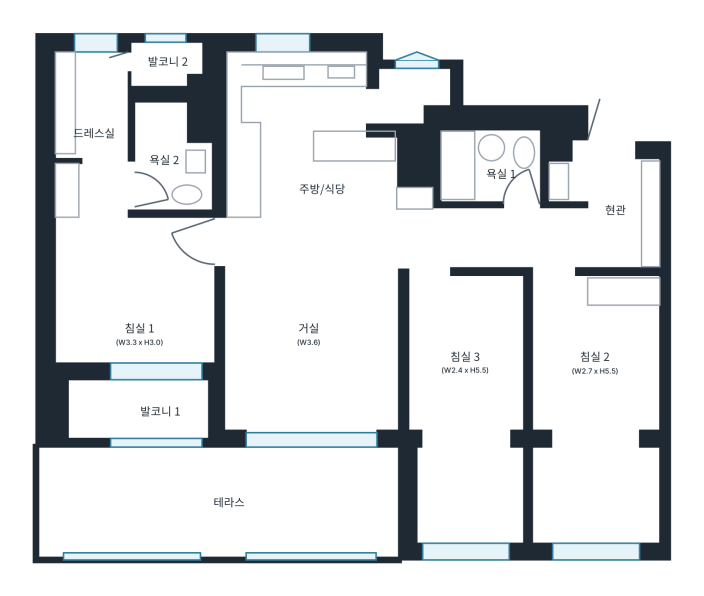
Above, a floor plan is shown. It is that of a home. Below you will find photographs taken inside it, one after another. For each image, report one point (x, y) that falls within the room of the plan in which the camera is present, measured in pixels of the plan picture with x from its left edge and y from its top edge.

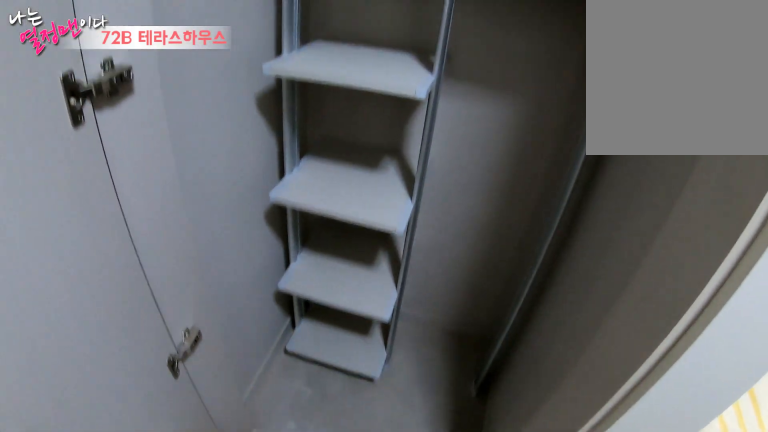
(619, 209)
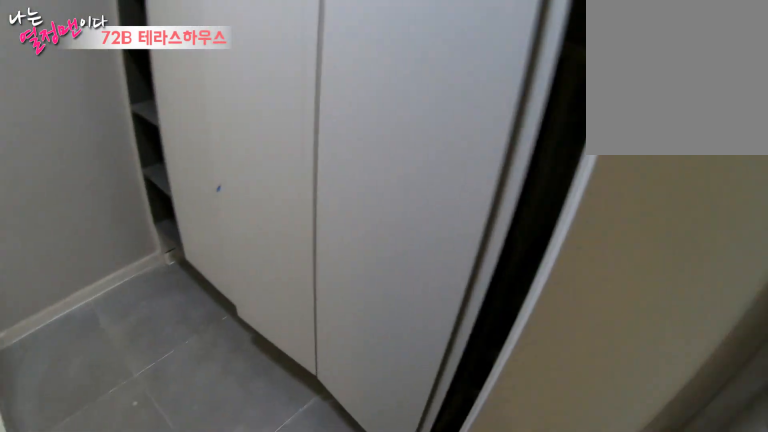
(619, 209)
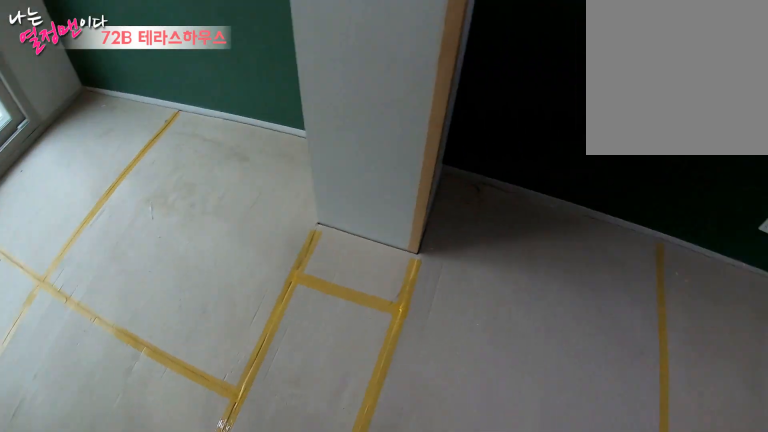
(596, 374)
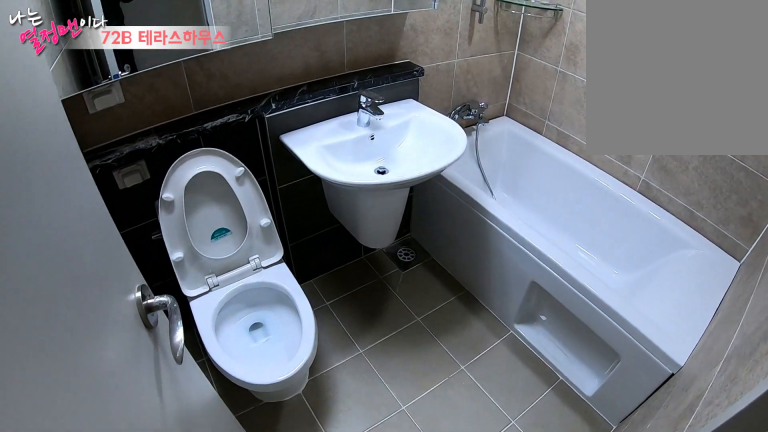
(495, 168)
